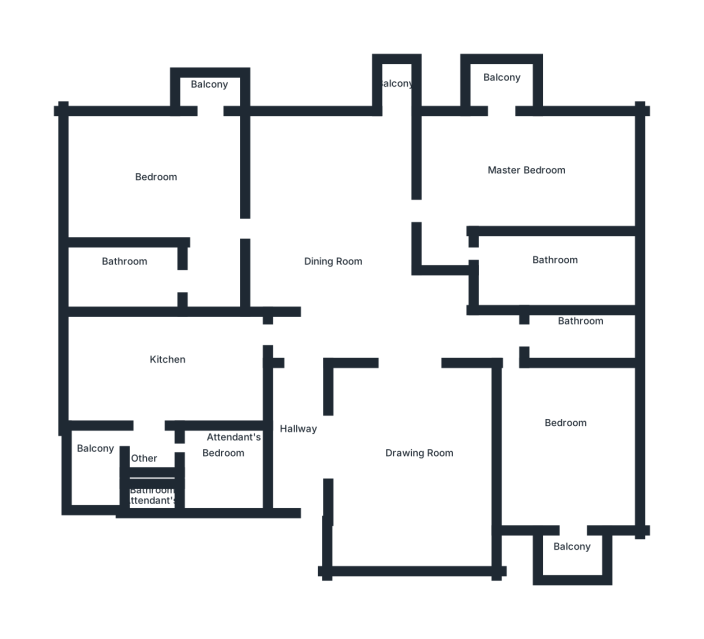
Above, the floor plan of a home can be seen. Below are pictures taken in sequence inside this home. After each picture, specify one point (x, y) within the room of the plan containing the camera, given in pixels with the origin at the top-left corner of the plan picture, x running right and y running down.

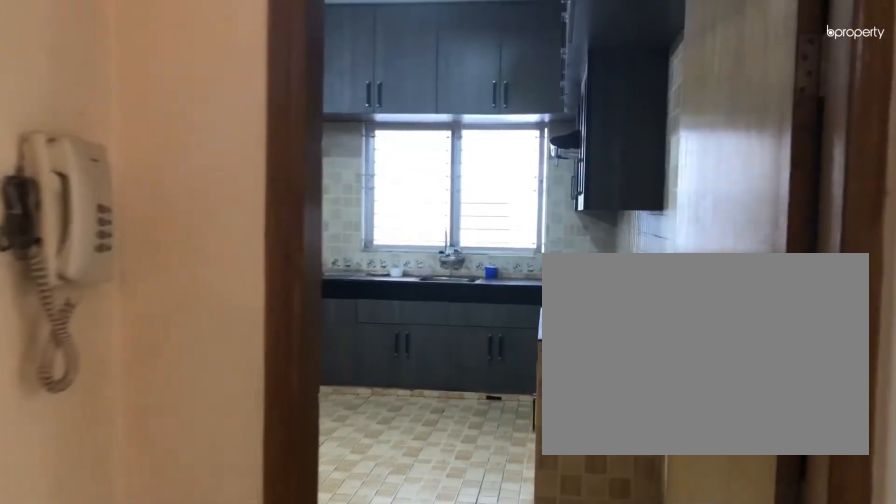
(267, 333)
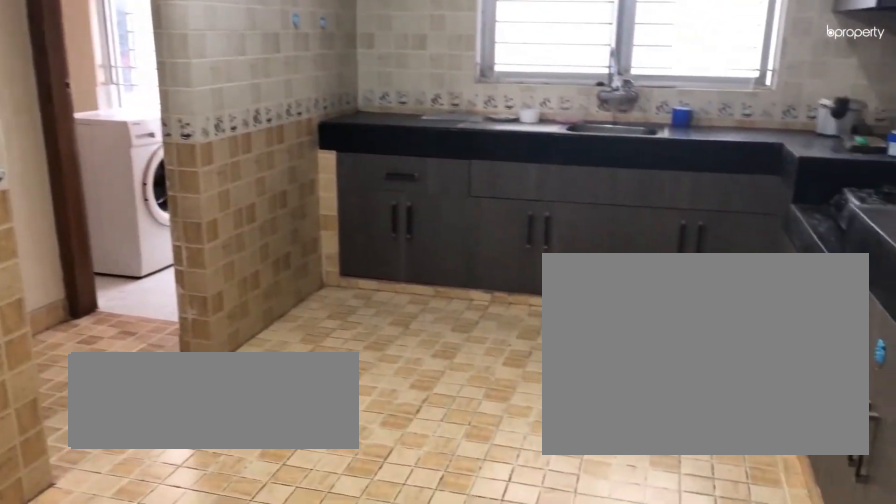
(170, 374)
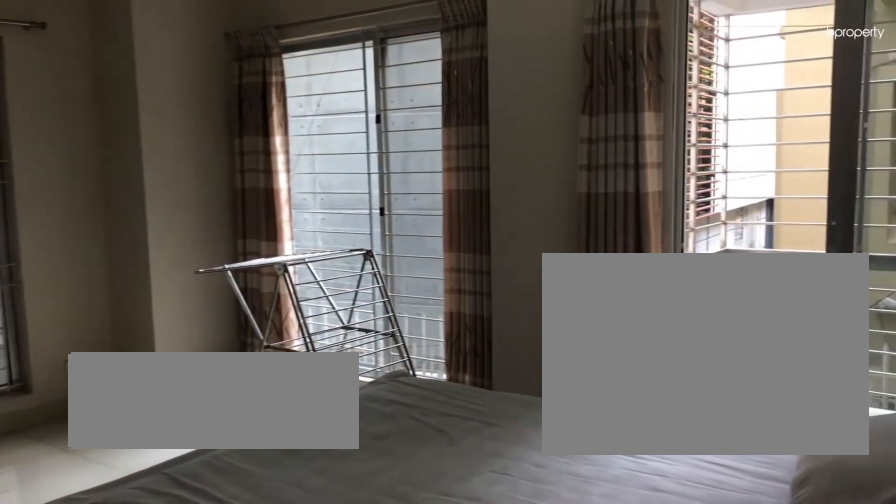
(166, 178)
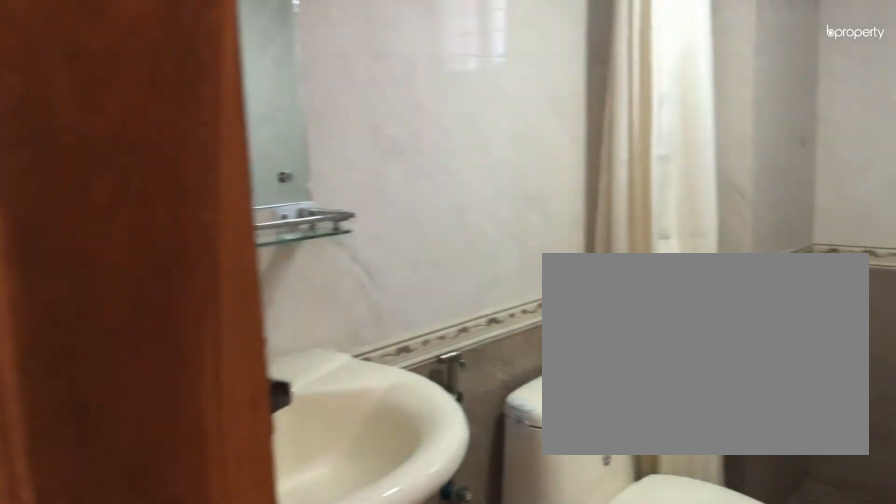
(138, 277)
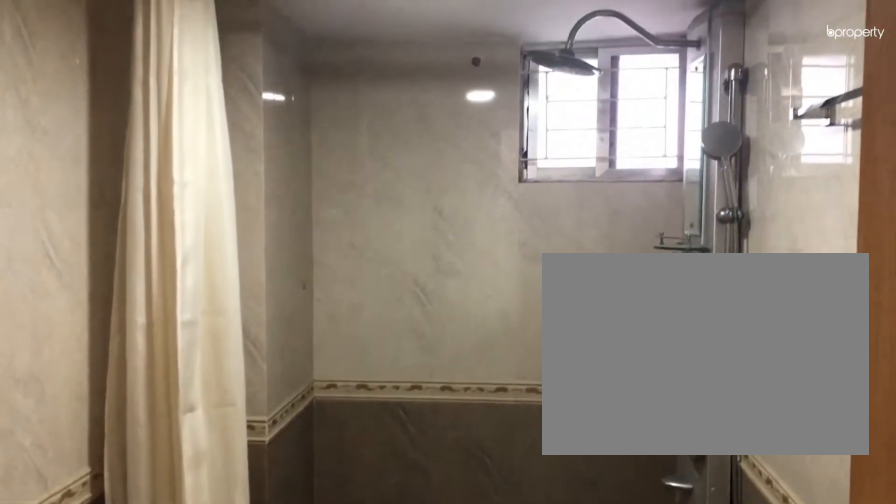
(138, 277)
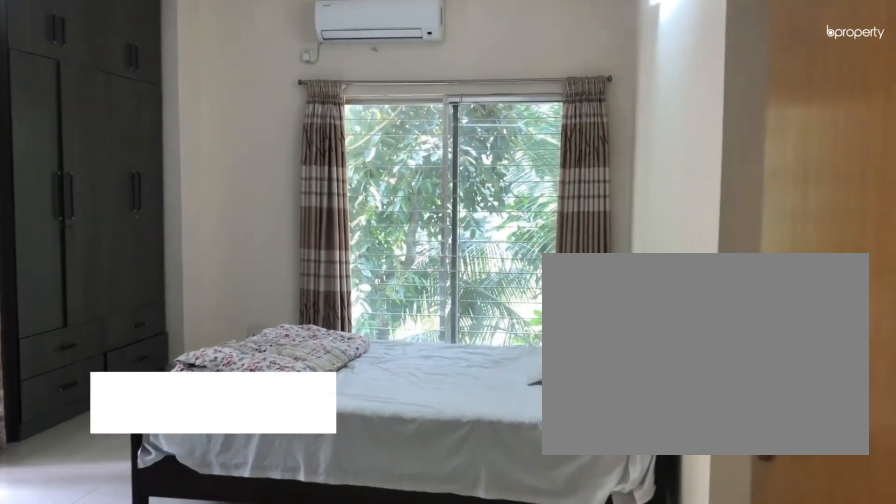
(525, 175)
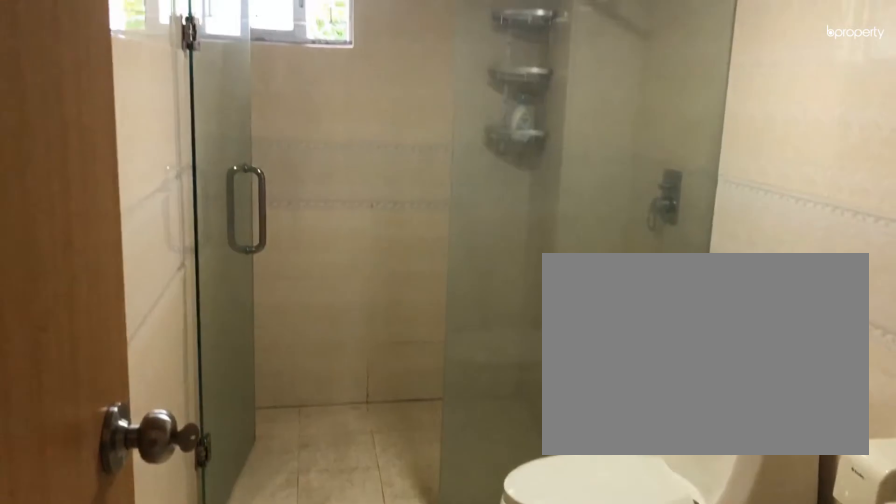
(552, 264)
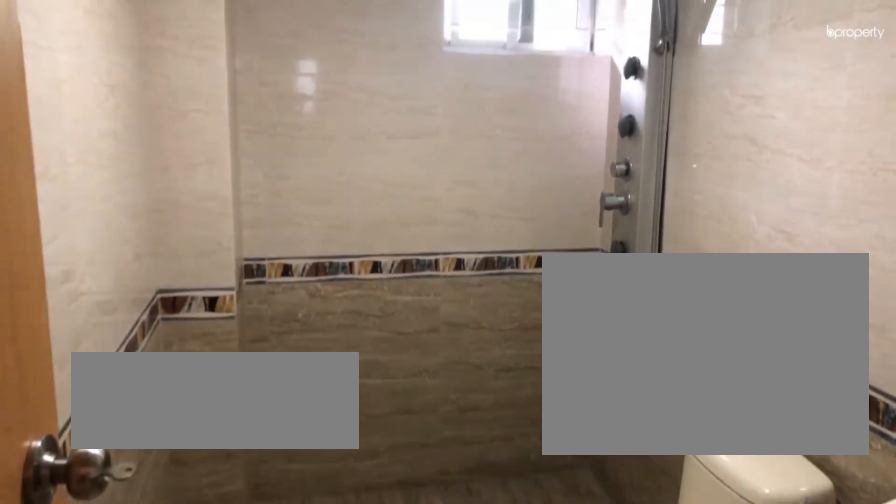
(577, 334)
